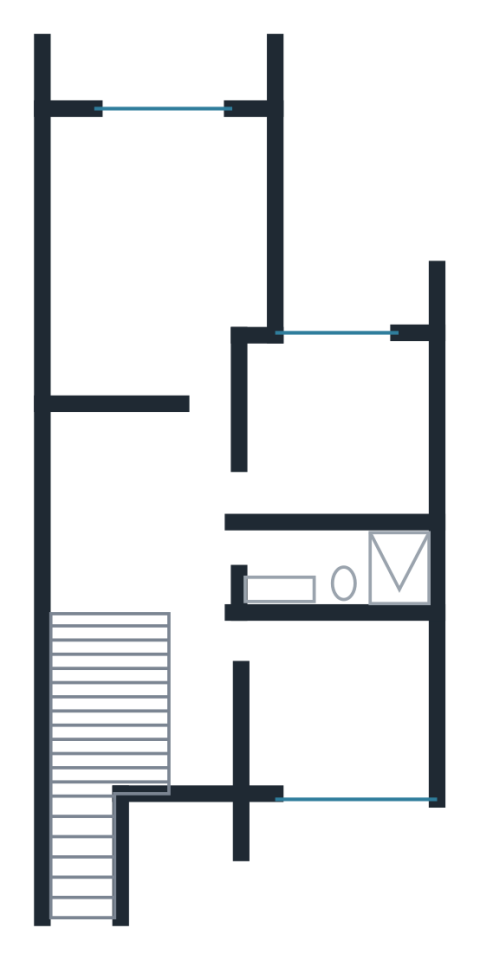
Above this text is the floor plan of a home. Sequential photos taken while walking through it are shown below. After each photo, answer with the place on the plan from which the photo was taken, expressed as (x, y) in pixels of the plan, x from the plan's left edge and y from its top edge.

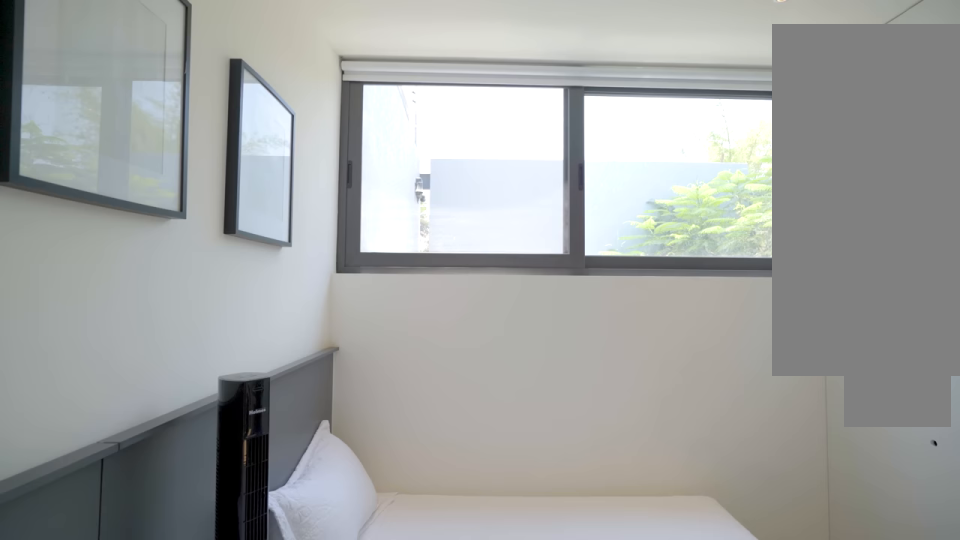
(289, 727)
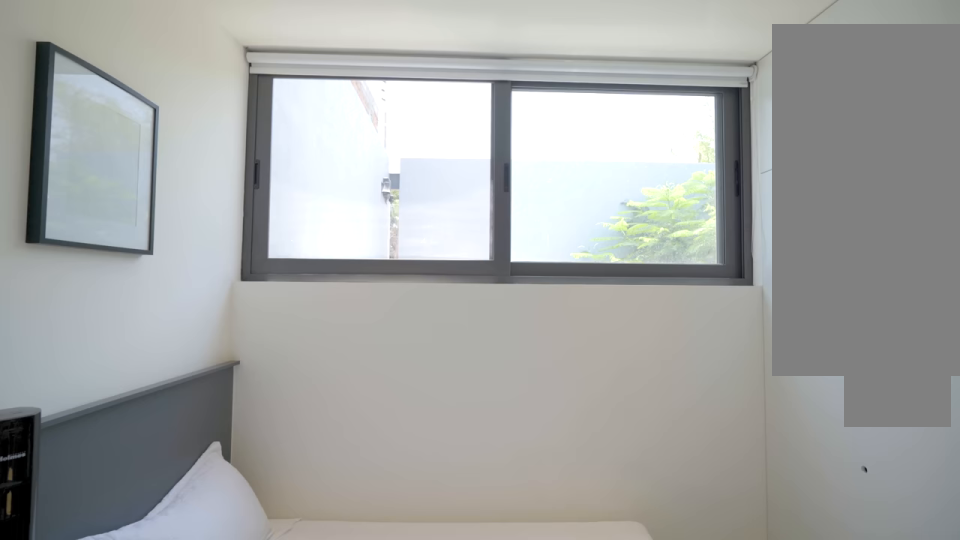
(289, 727)
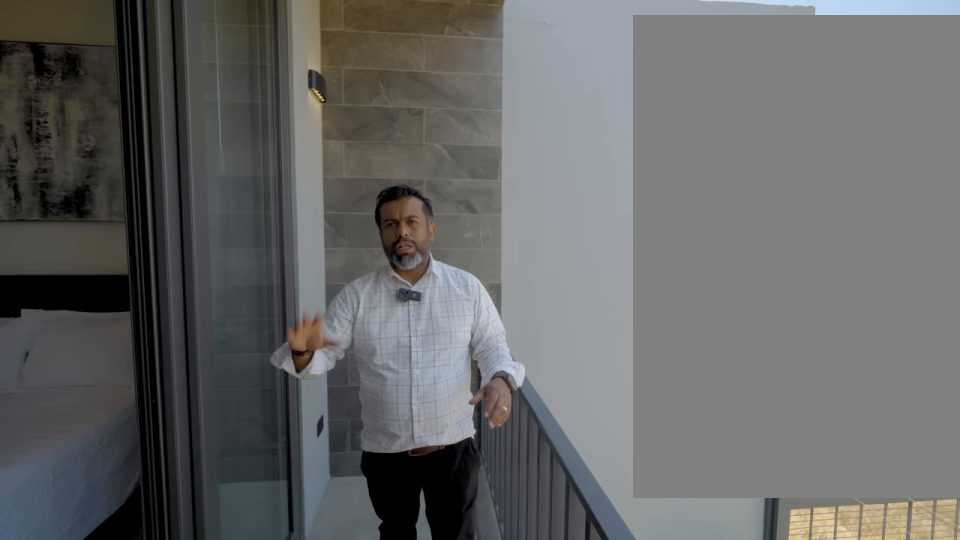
(180, 82)
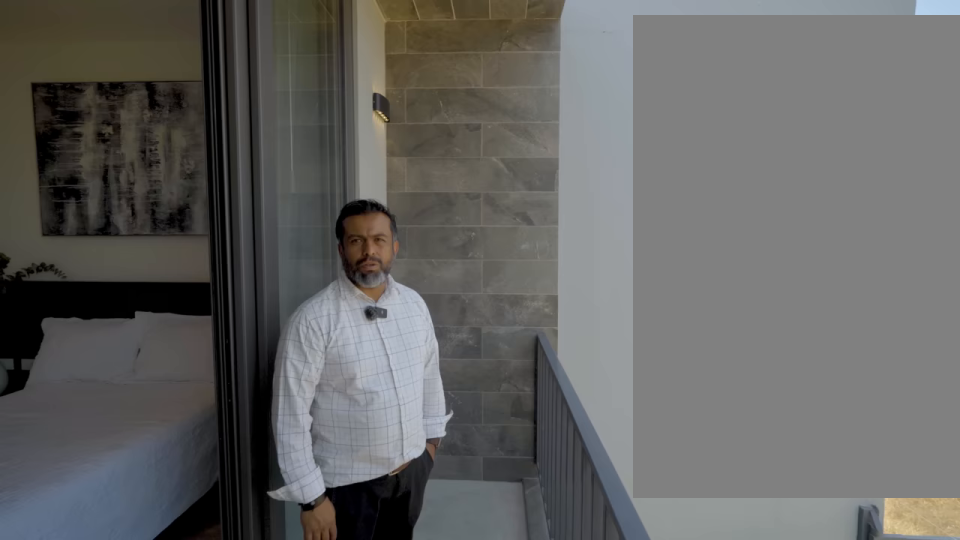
(181, 80)
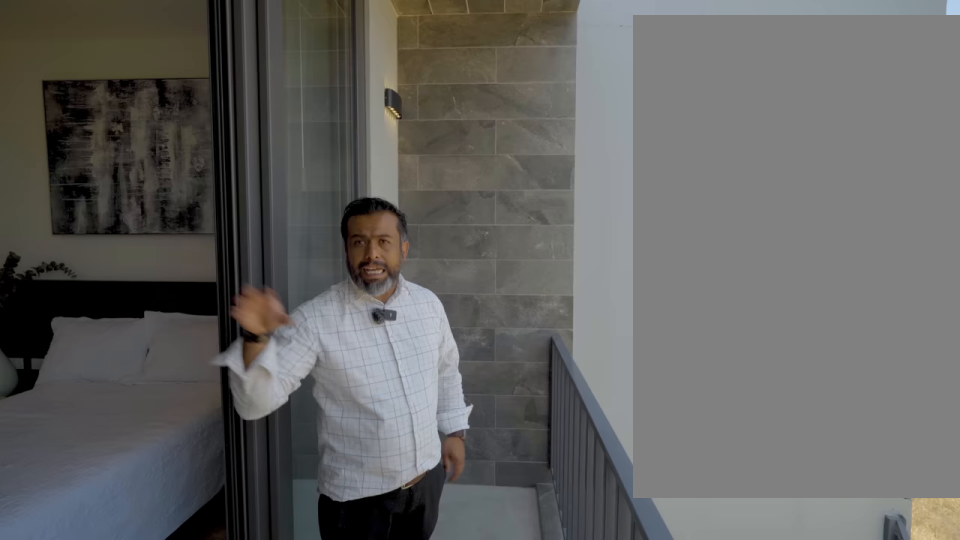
(182, 80)
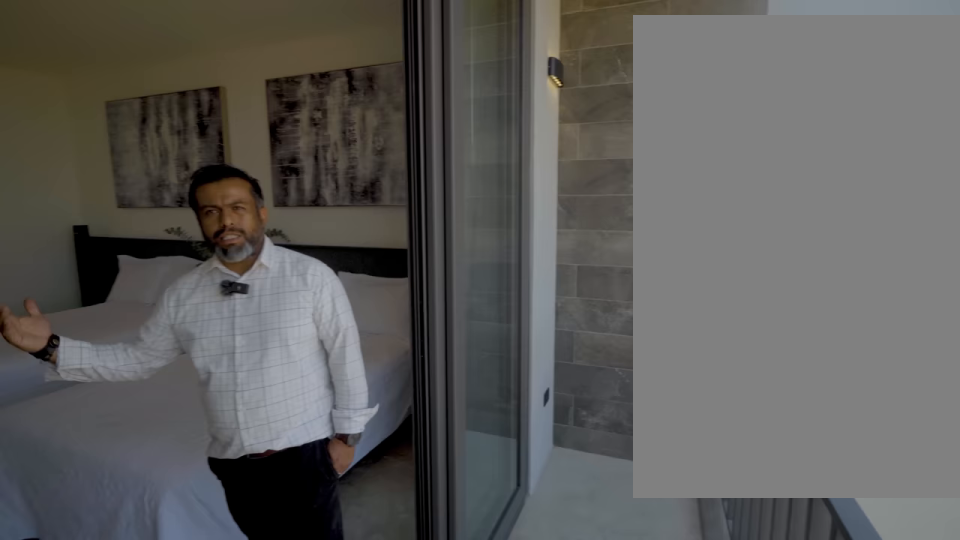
(182, 81)
